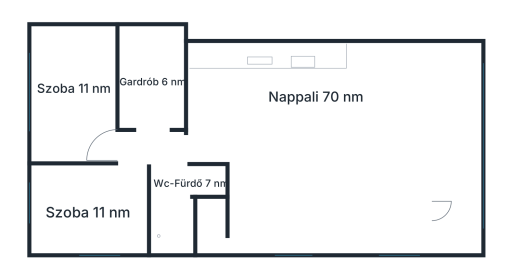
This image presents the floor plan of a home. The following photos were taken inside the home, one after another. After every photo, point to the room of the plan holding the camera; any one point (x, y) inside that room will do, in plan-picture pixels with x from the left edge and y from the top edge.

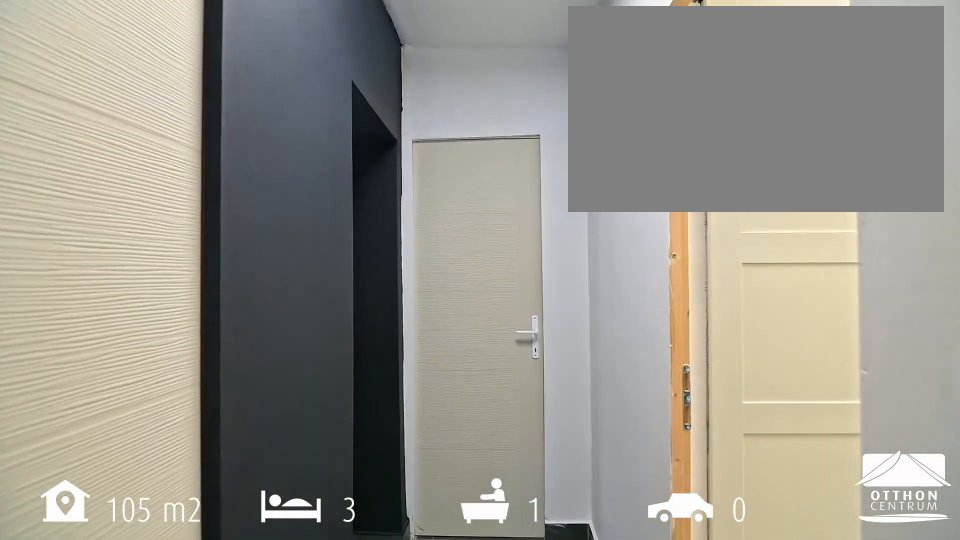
(151, 147)
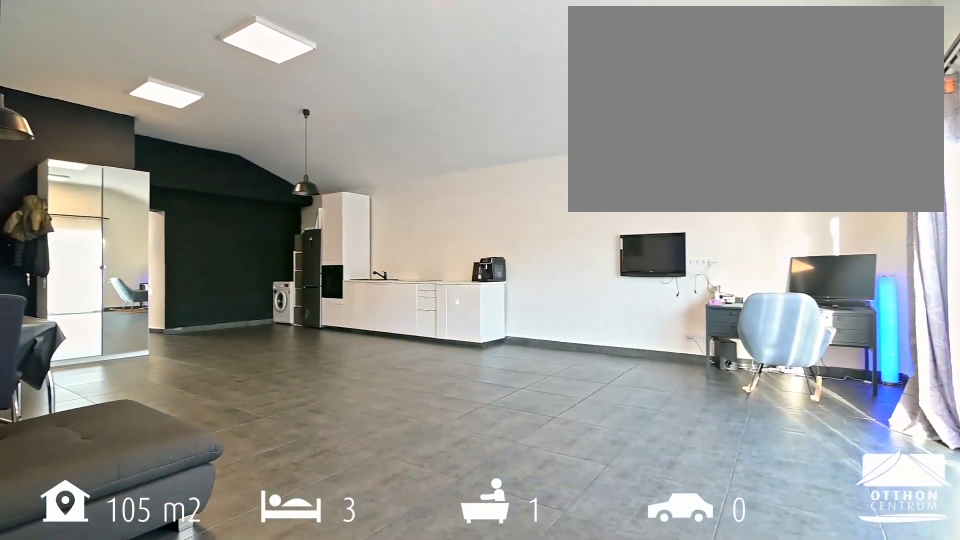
(334, 152)
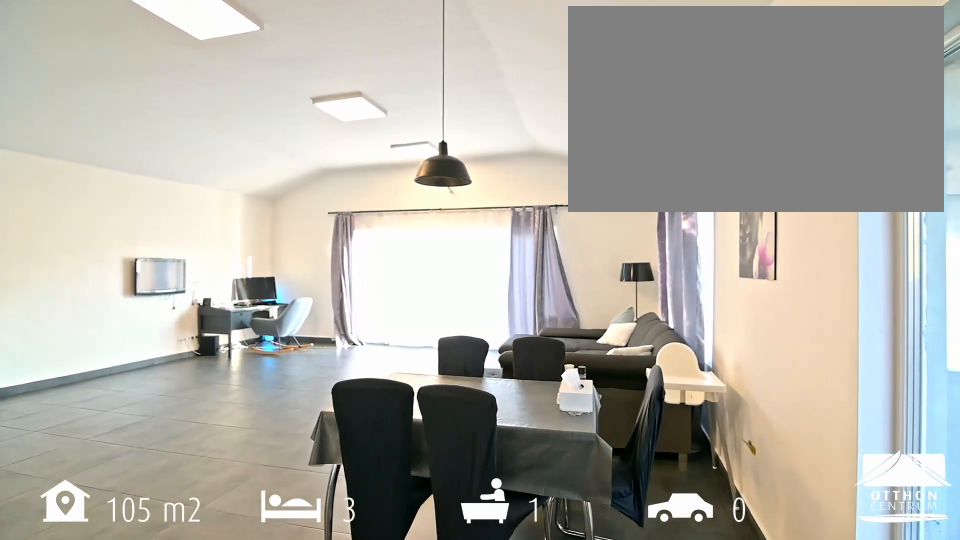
(334, 152)
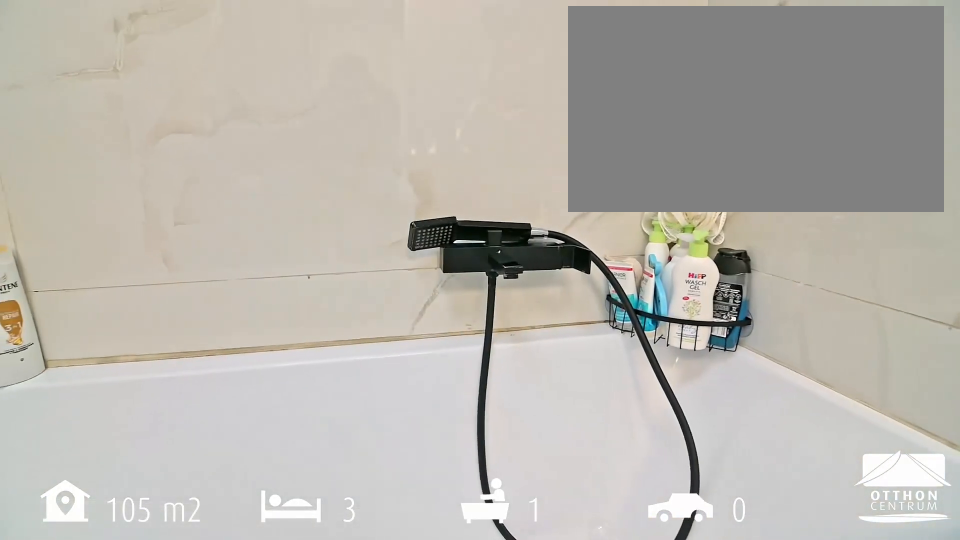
(170, 202)
